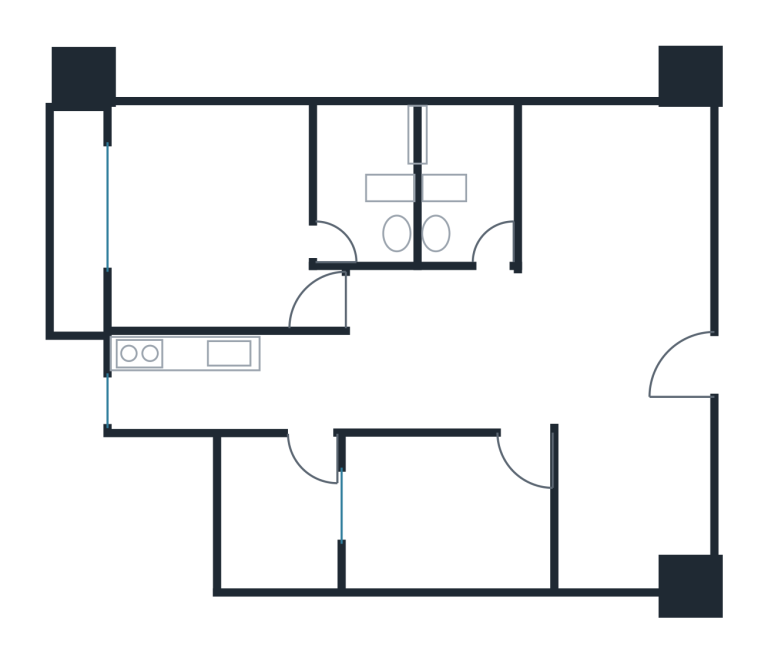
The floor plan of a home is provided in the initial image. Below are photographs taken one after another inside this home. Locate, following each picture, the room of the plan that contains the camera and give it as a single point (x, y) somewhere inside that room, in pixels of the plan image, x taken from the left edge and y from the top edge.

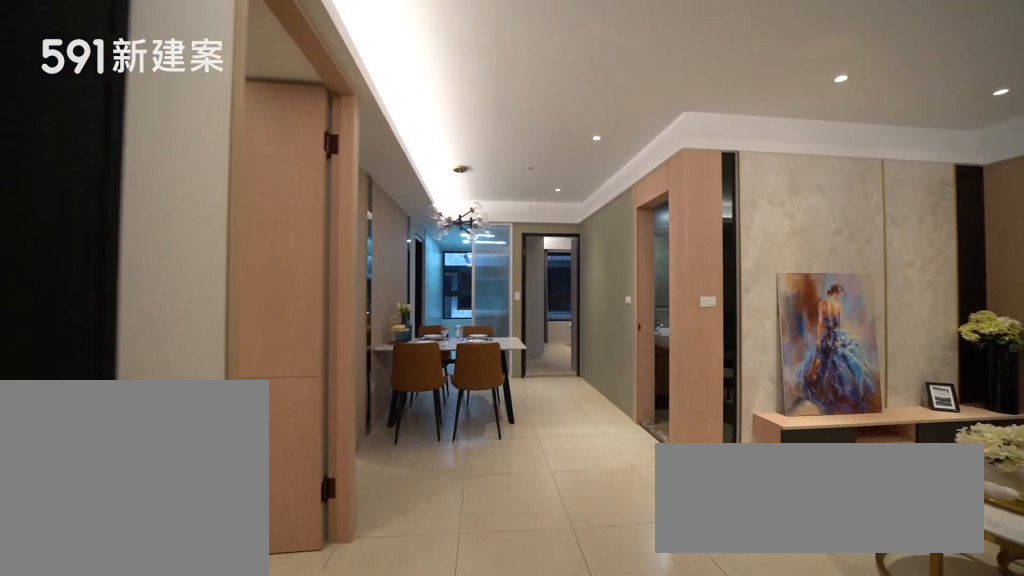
(630, 376)
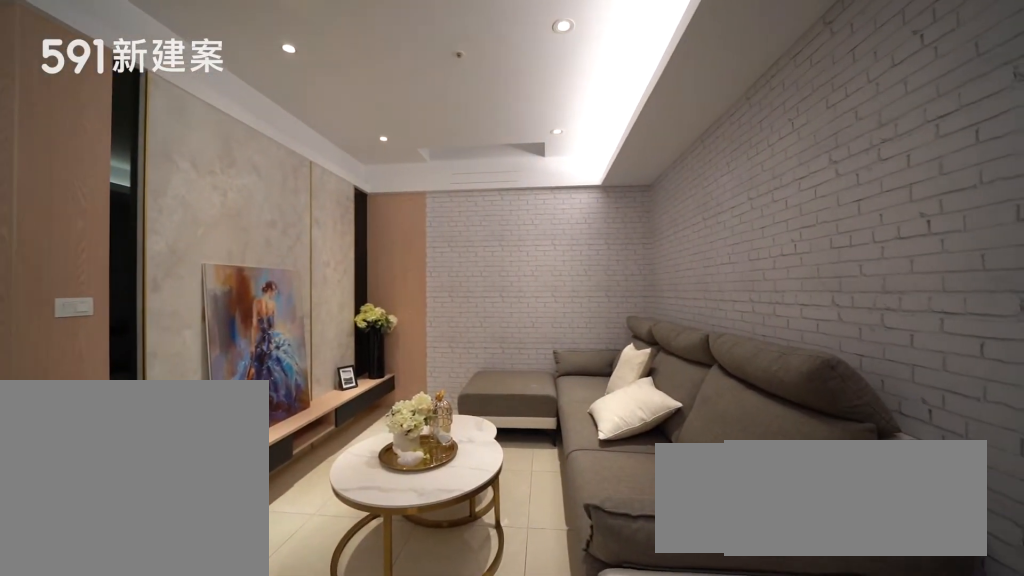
(619, 216)
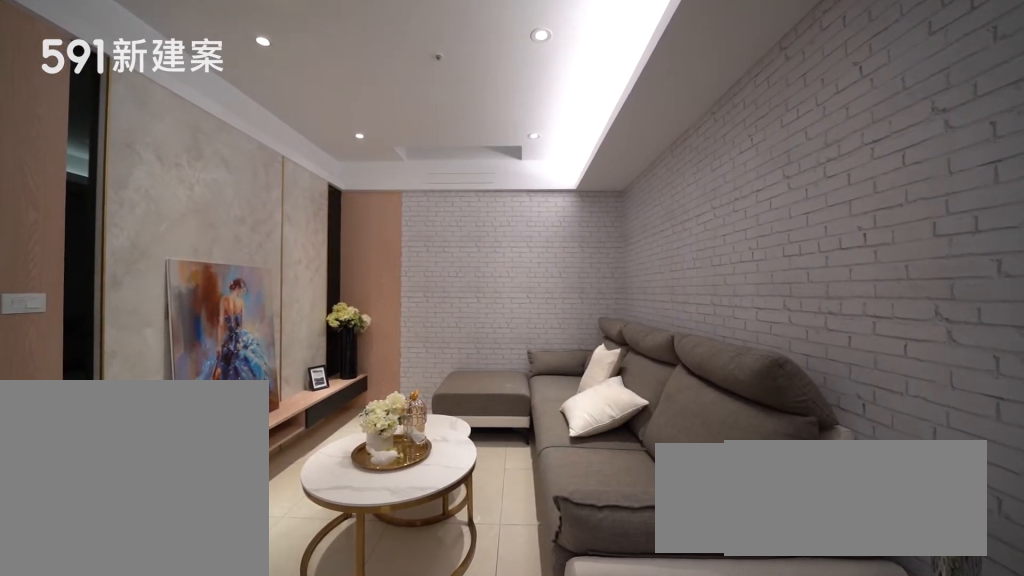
(619, 216)
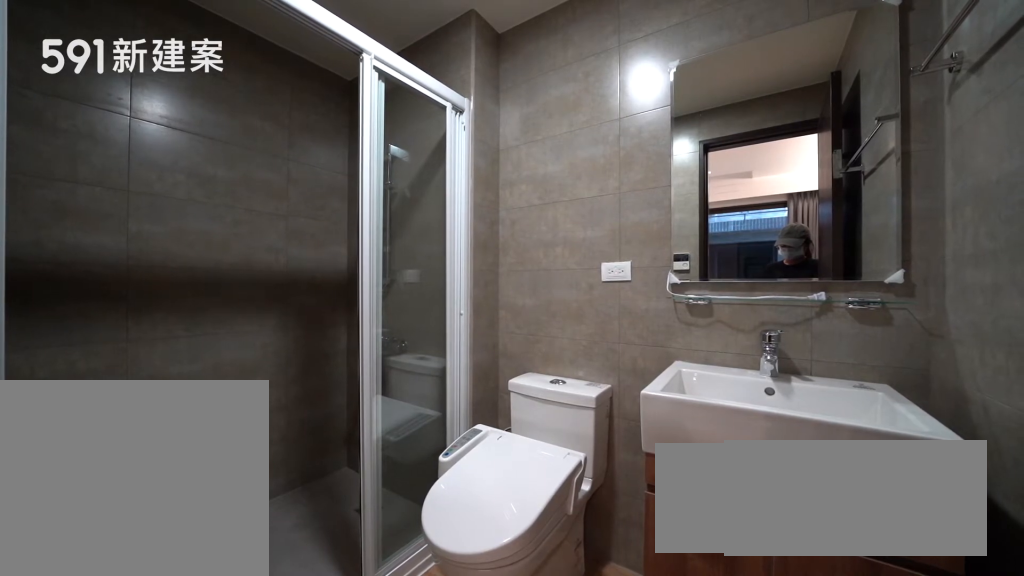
(367, 177)
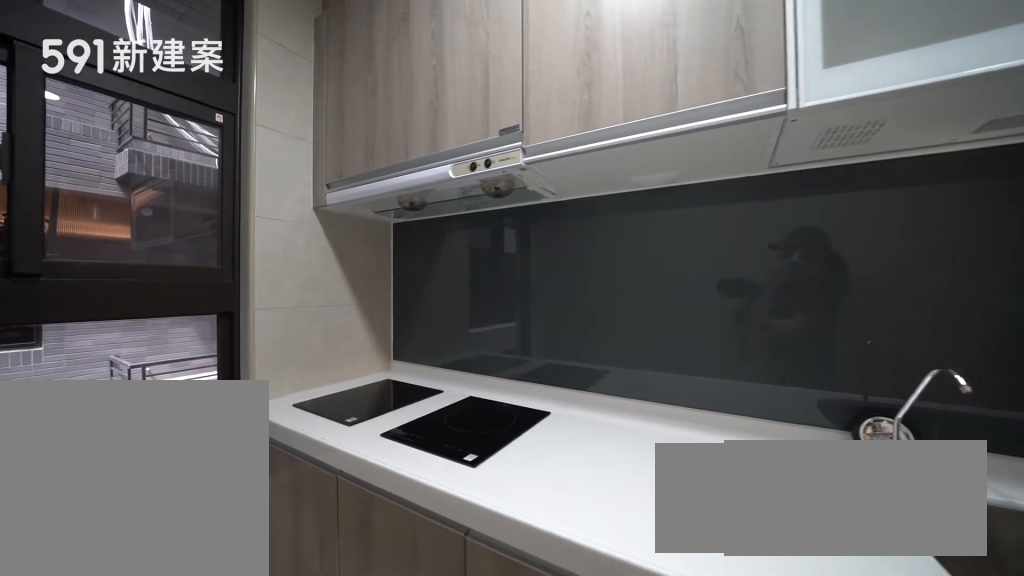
(218, 382)
